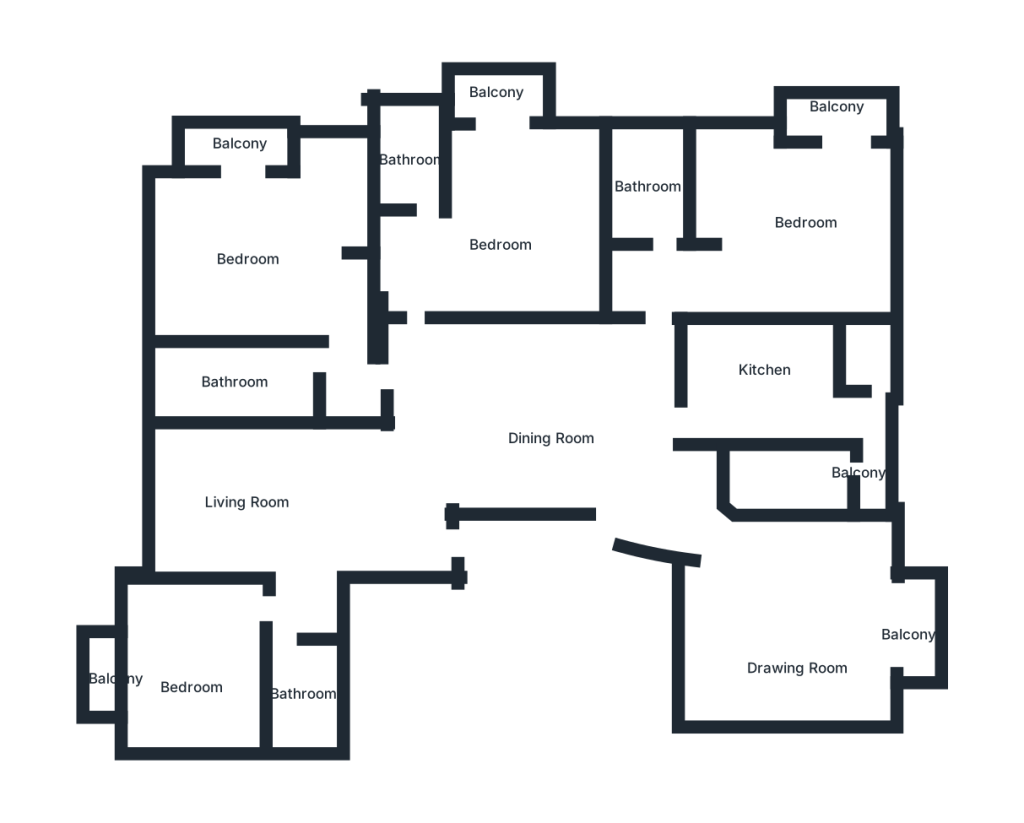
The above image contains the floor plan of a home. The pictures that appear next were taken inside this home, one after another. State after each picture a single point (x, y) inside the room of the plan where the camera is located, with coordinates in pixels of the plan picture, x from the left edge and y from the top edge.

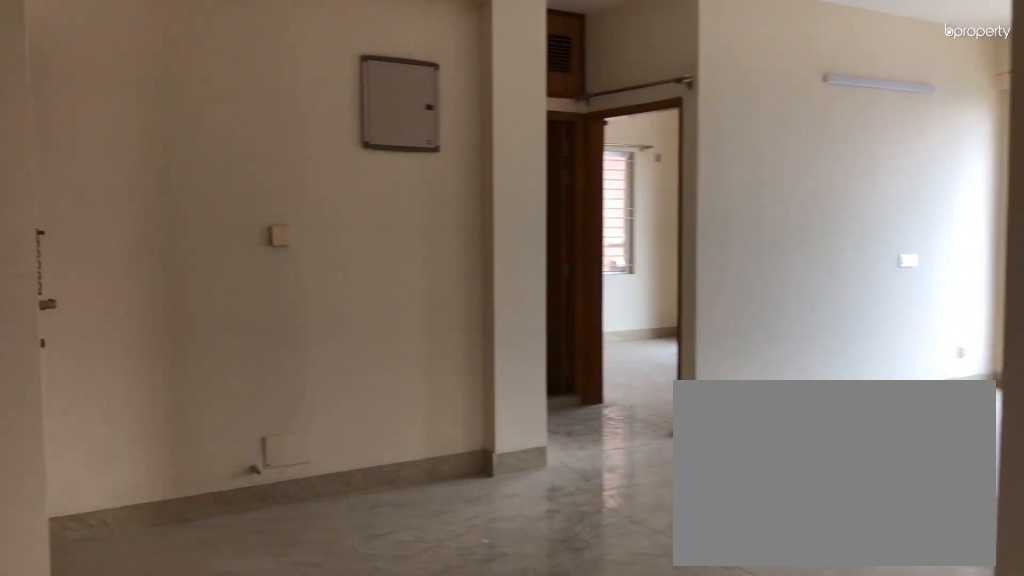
(598, 449)
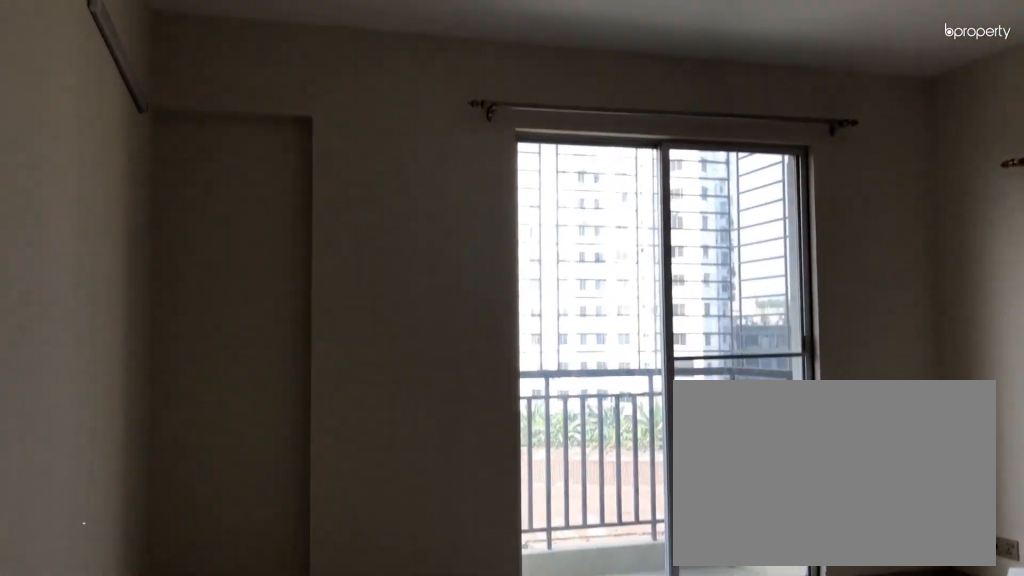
(801, 622)
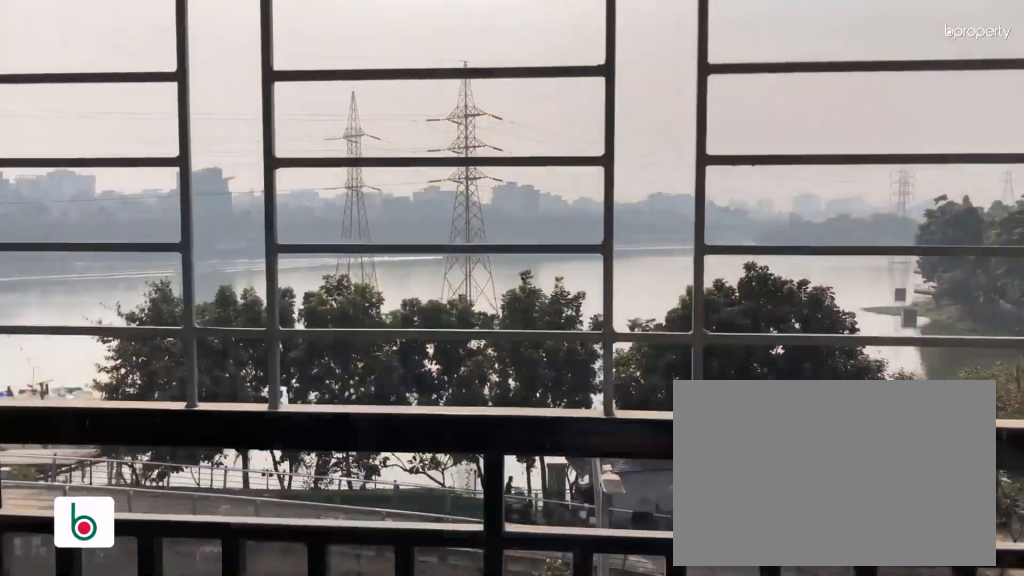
(846, 118)
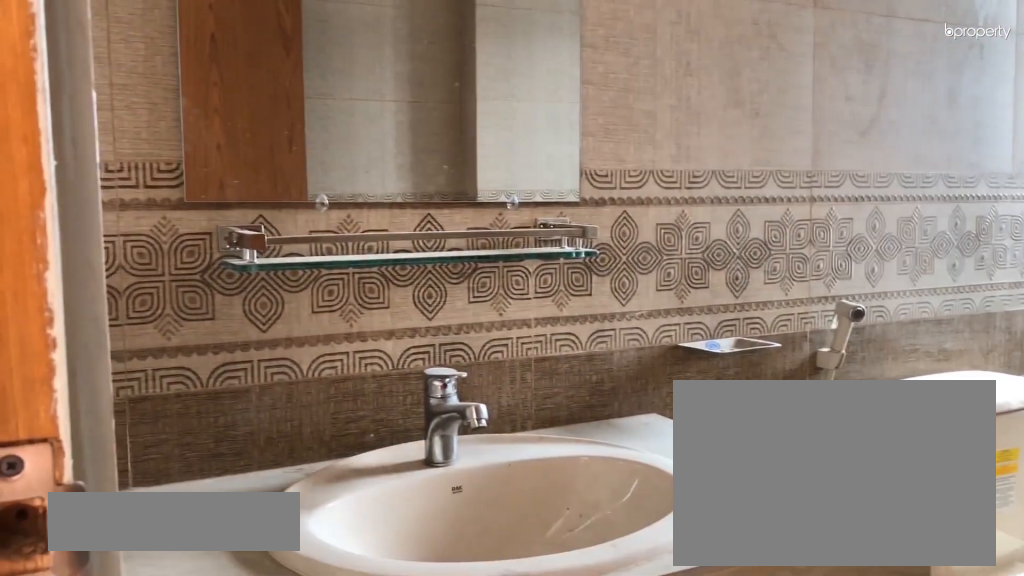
(656, 179)
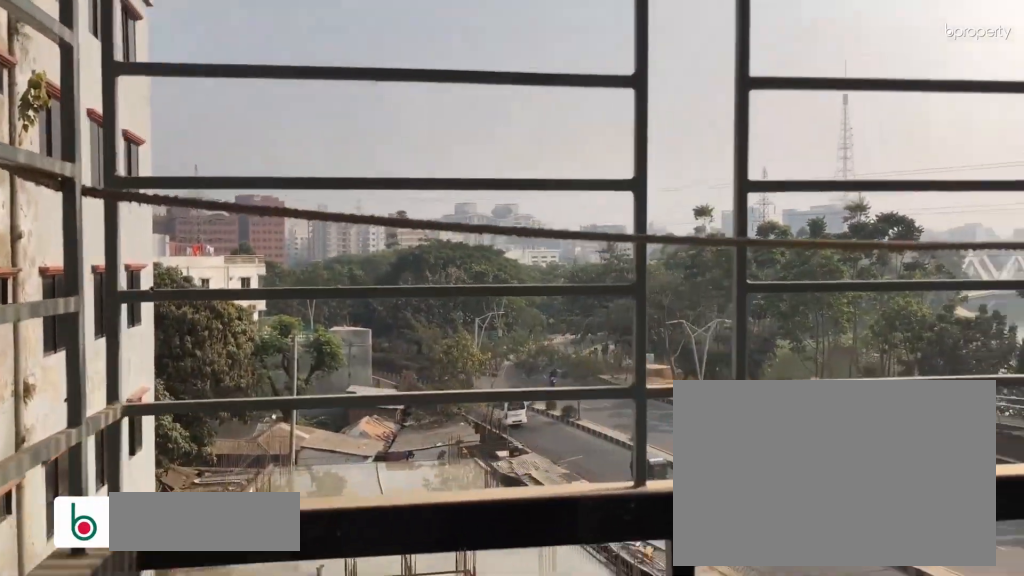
(106, 676)
